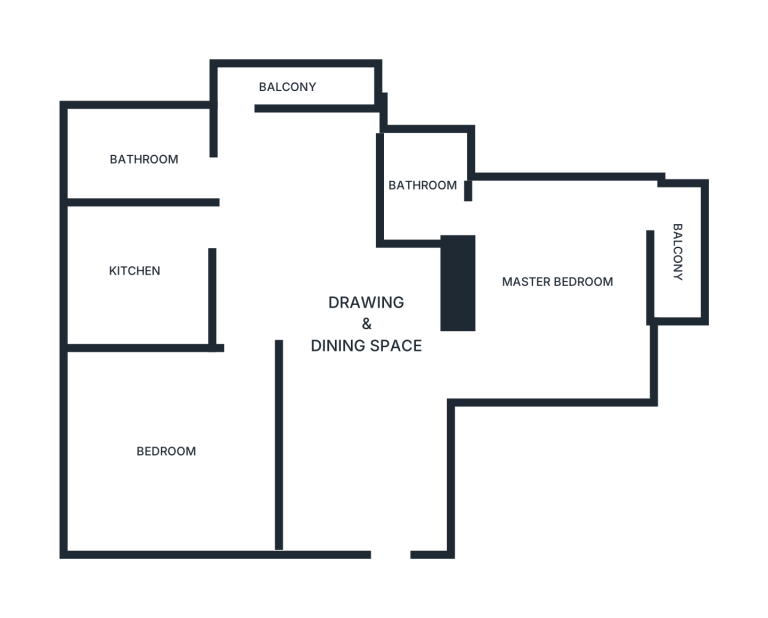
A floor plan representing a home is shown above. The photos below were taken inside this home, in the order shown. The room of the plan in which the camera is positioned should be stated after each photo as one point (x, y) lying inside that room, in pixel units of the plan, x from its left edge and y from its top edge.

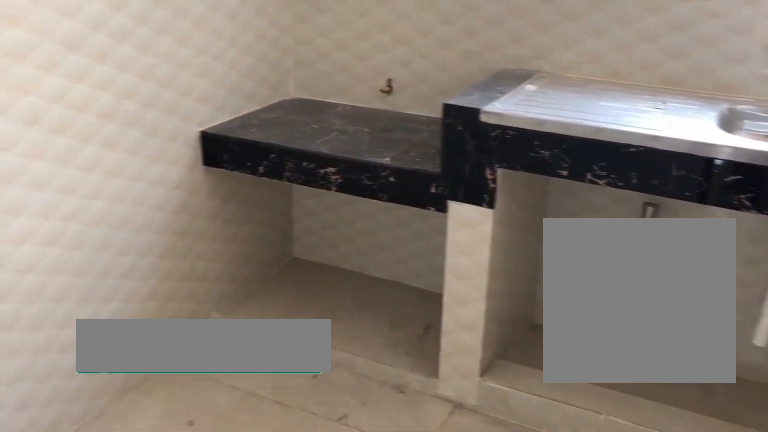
(134, 273)
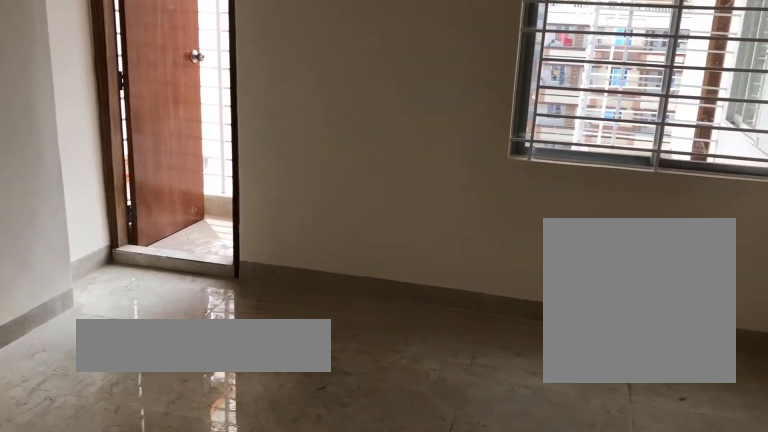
(559, 283)
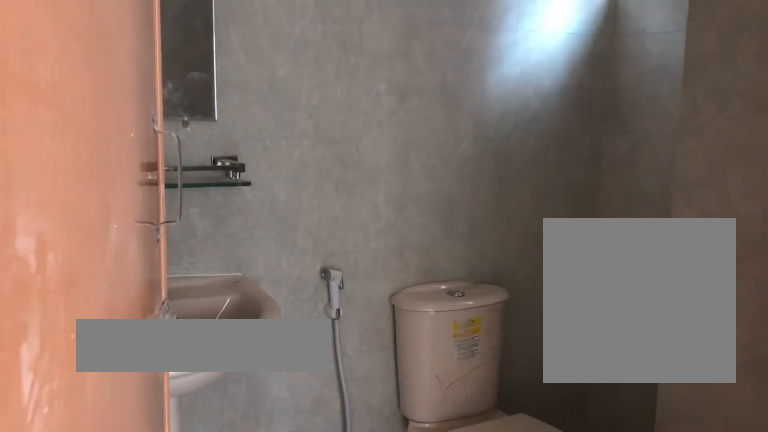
(421, 188)
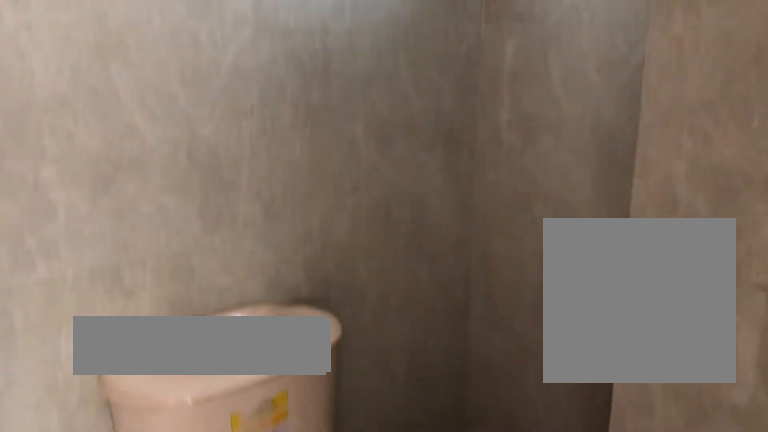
(421, 188)
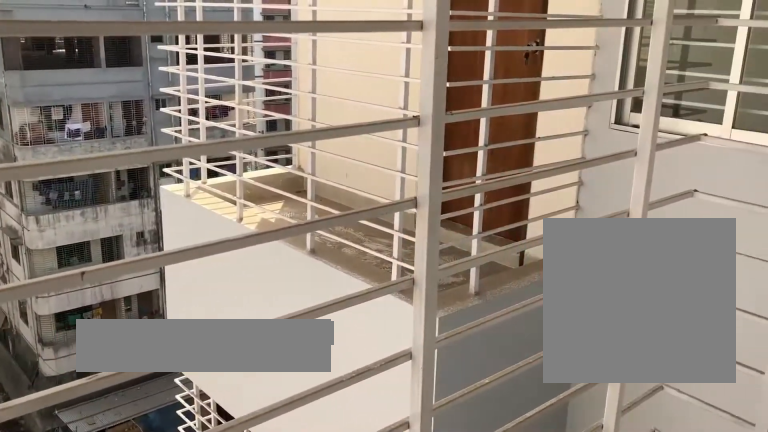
(681, 252)
